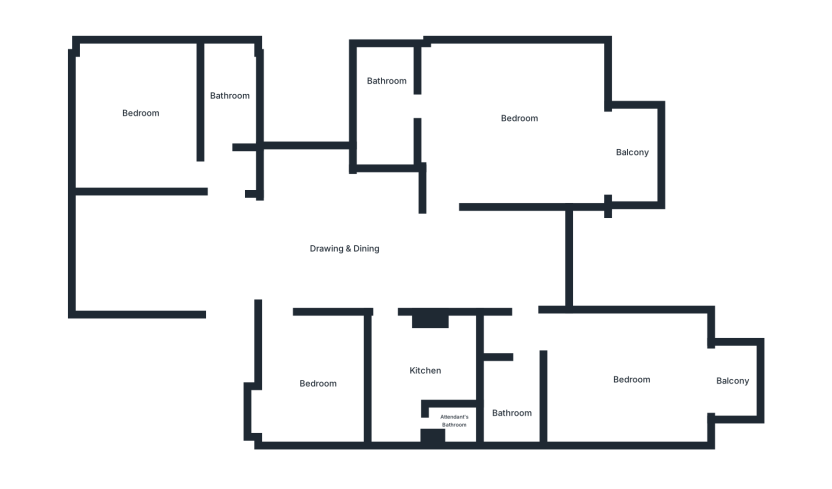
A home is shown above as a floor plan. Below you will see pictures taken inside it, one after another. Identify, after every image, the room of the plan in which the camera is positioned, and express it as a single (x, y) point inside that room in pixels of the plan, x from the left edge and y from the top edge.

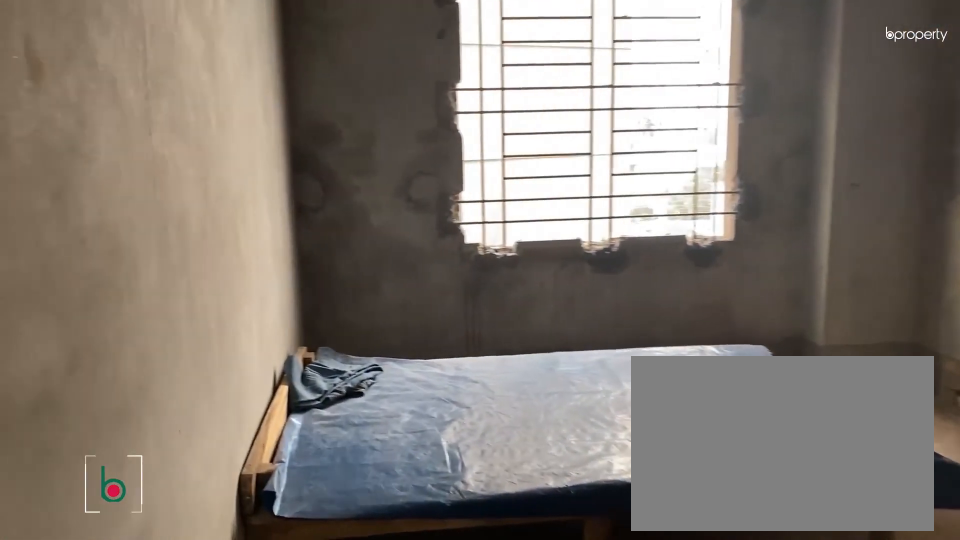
(139, 115)
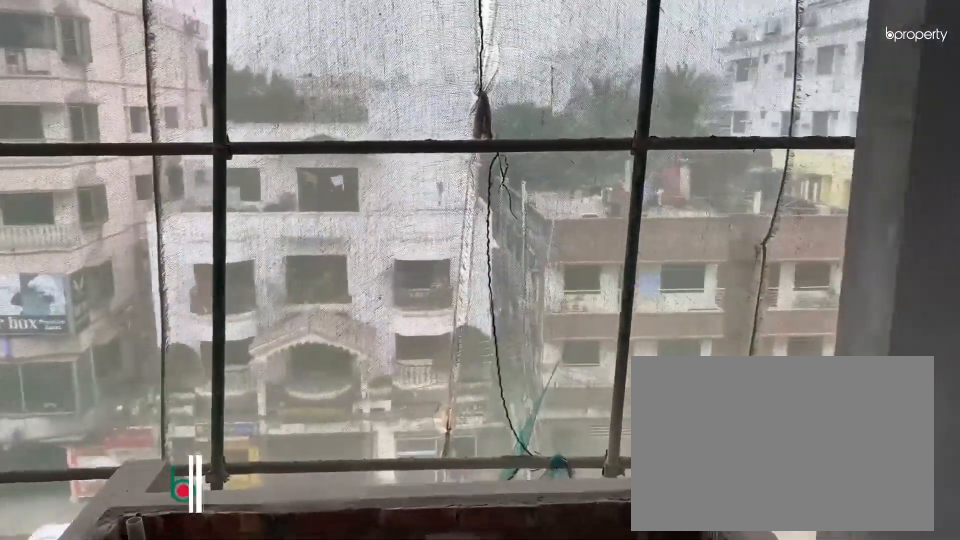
(730, 380)
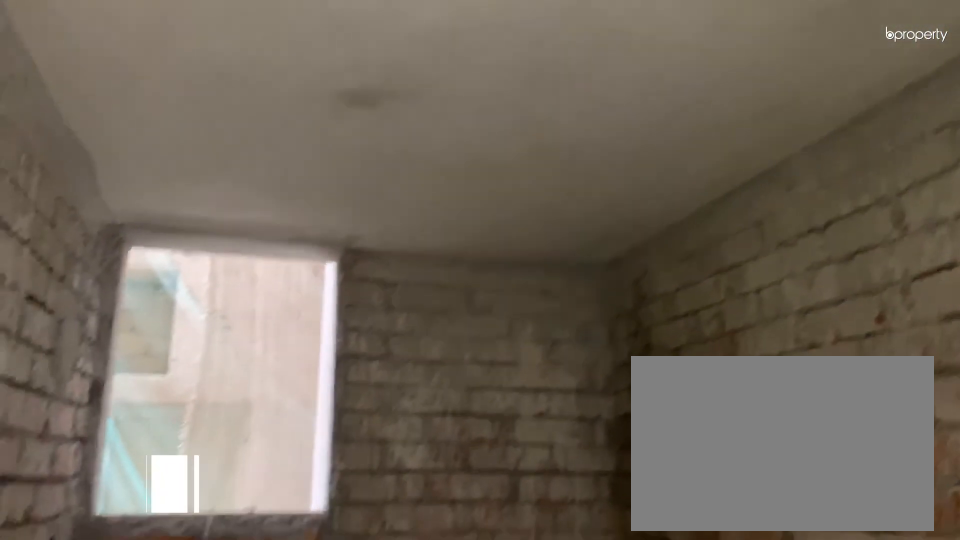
(509, 400)
